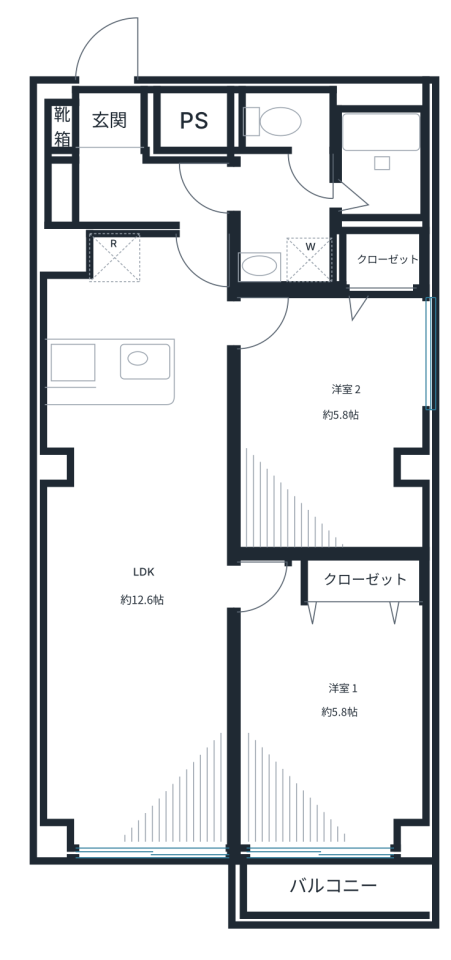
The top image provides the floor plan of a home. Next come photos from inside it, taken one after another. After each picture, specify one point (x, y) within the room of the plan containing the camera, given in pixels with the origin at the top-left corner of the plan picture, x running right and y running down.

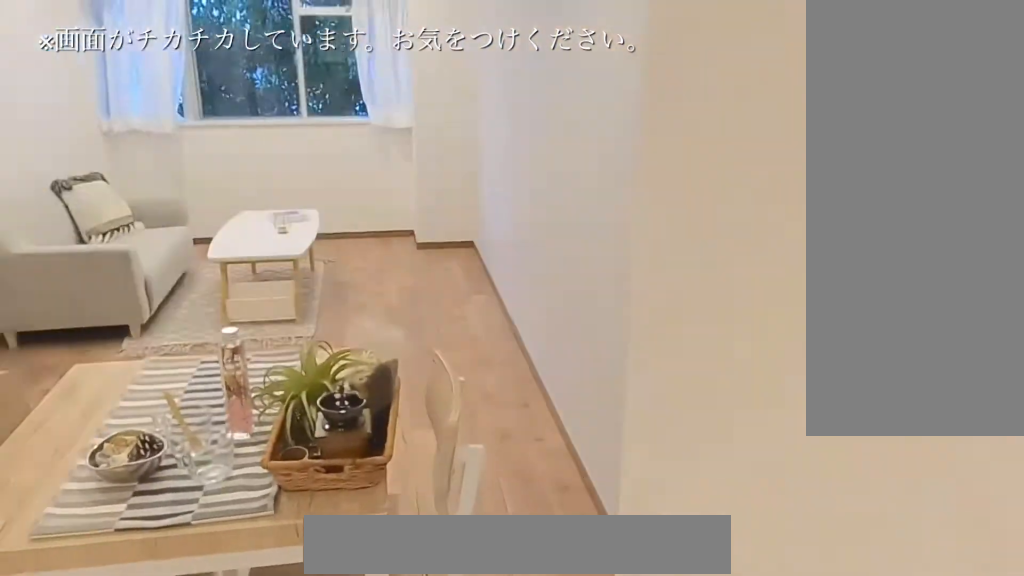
(145, 600)
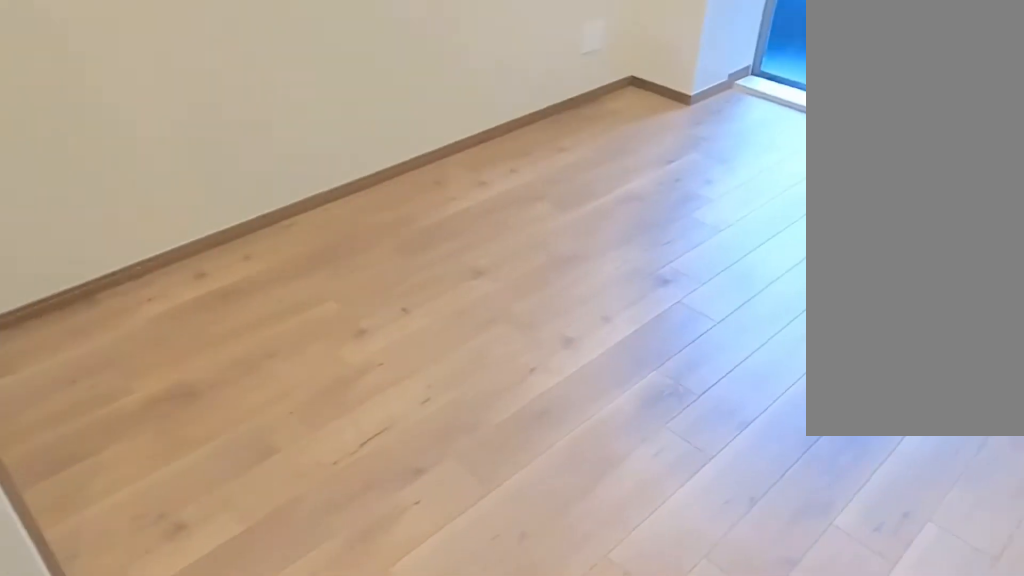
(359, 735)
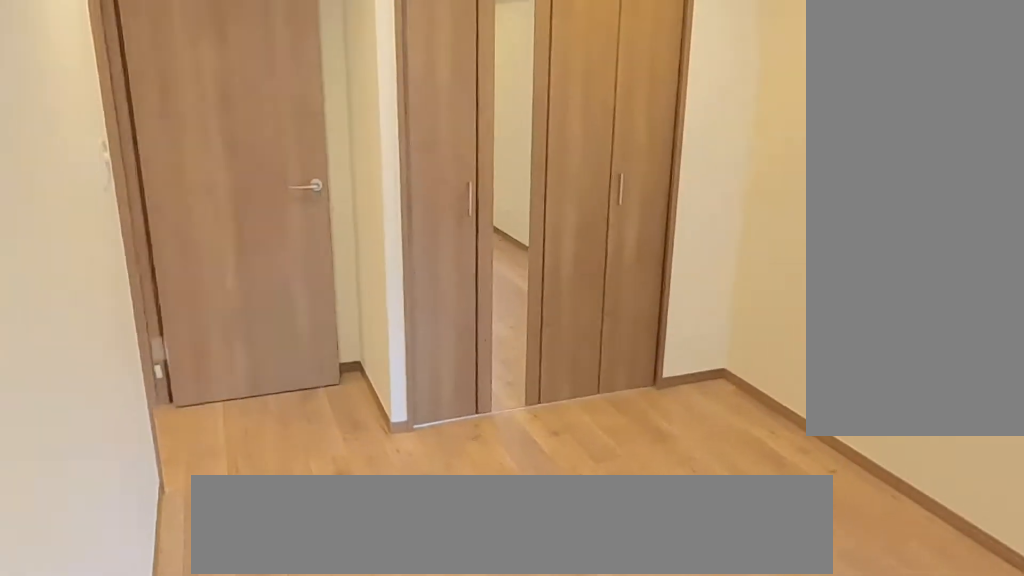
(349, 724)
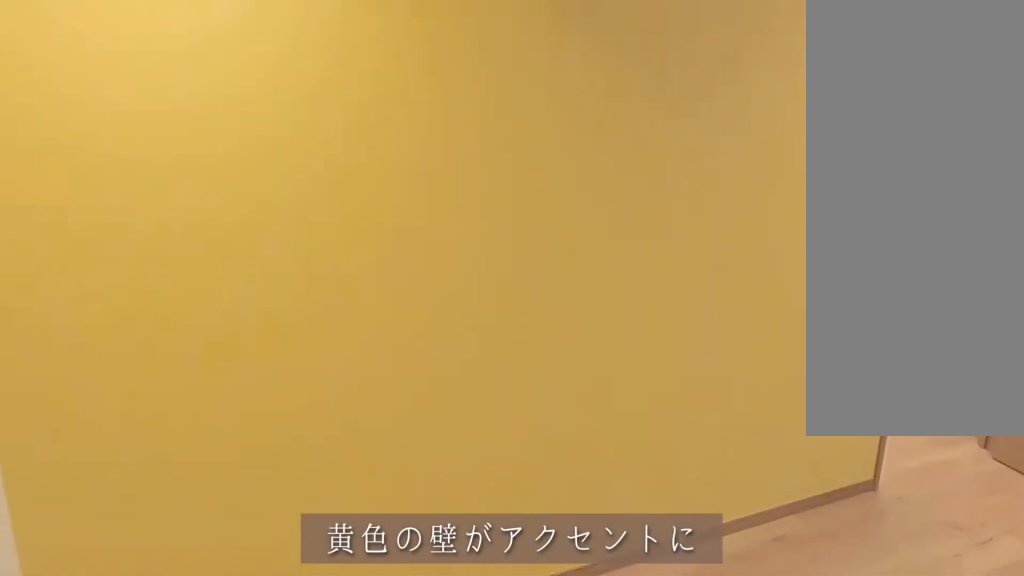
(349, 416)
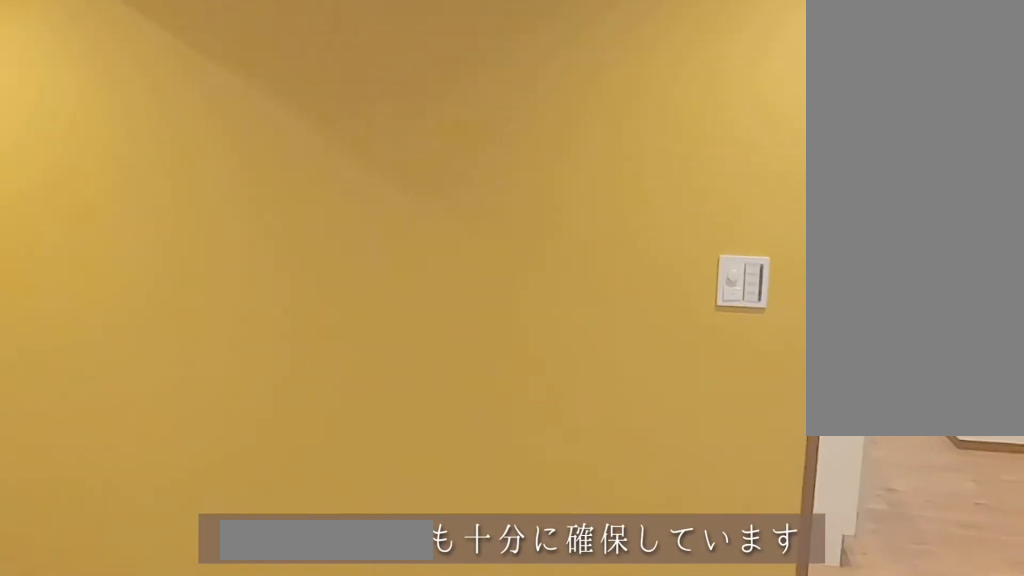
(349, 416)
